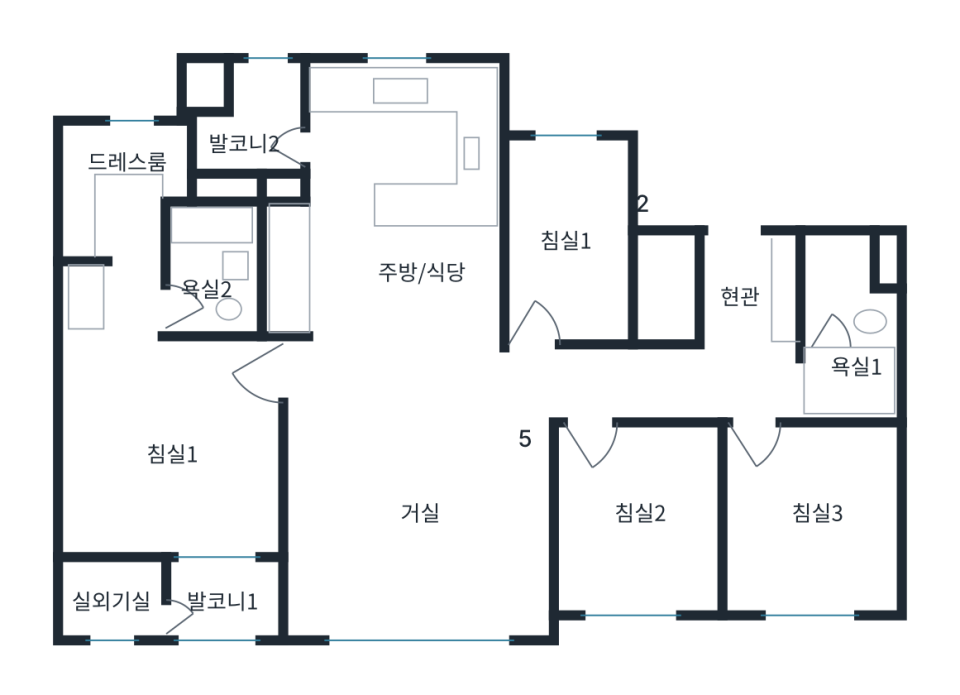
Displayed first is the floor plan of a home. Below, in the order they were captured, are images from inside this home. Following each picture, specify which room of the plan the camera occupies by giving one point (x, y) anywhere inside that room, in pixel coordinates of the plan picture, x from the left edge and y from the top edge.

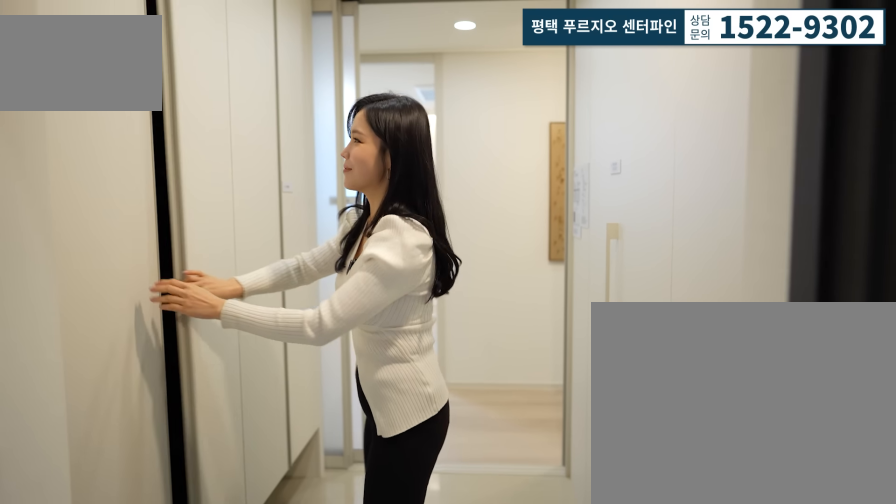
(724, 268)
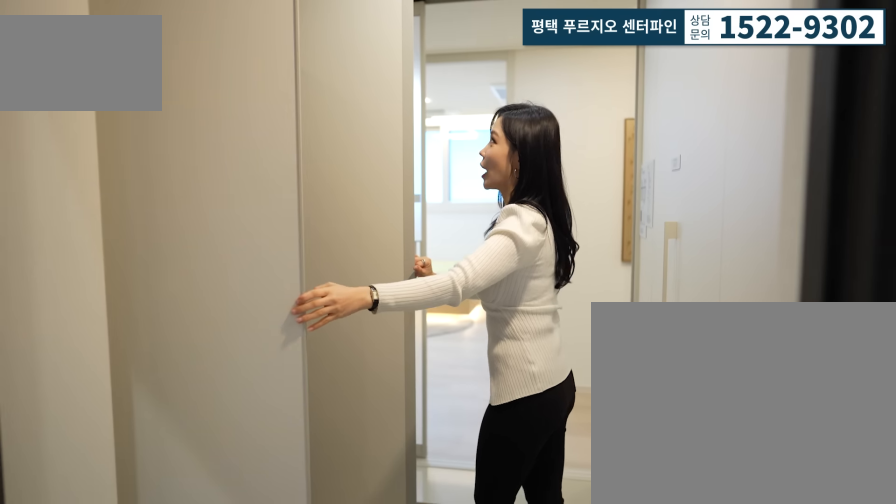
(723, 269)
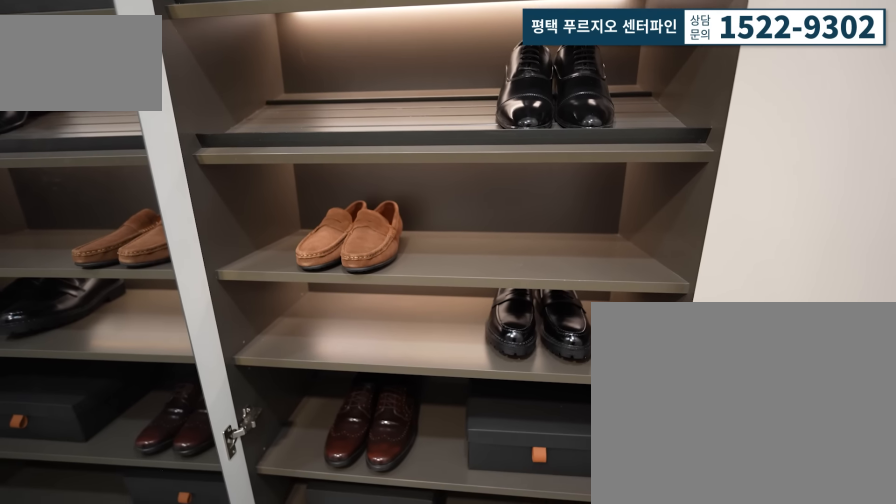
(726, 286)
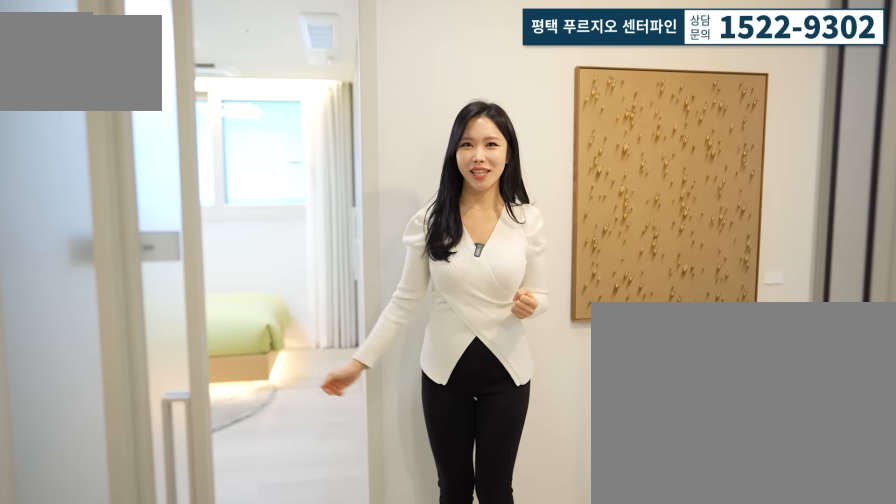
(726, 286)
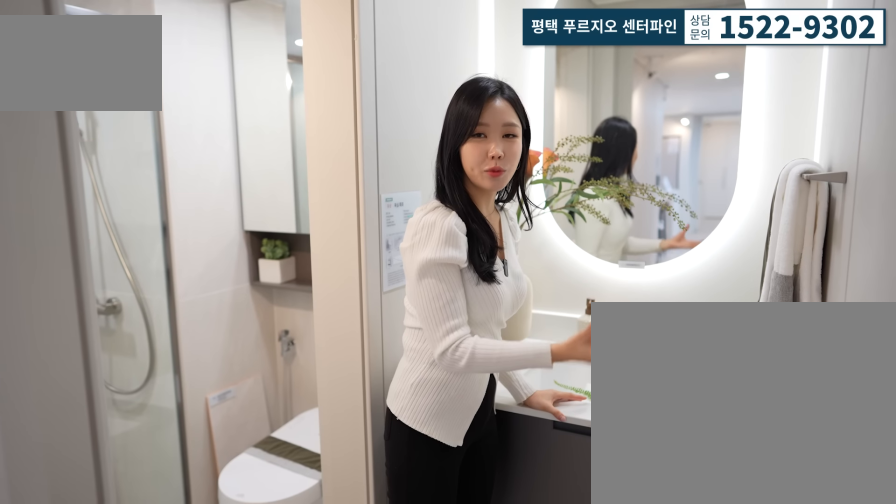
(834, 358)
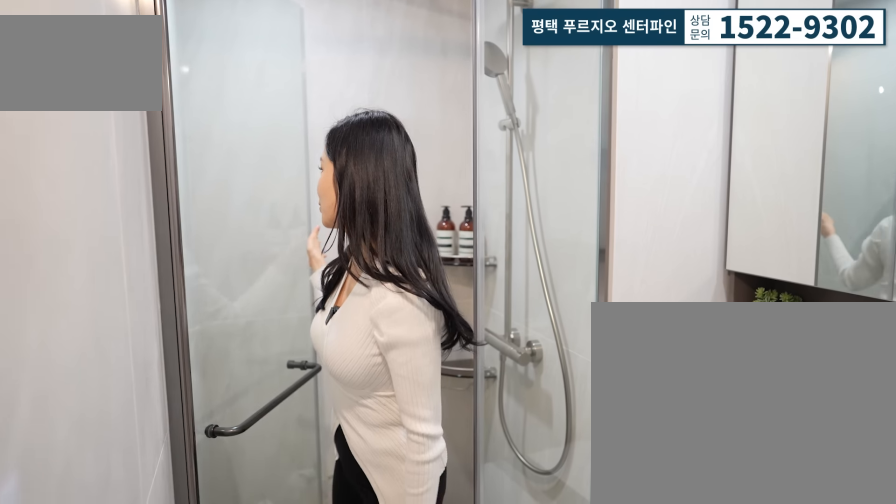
(868, 381)
